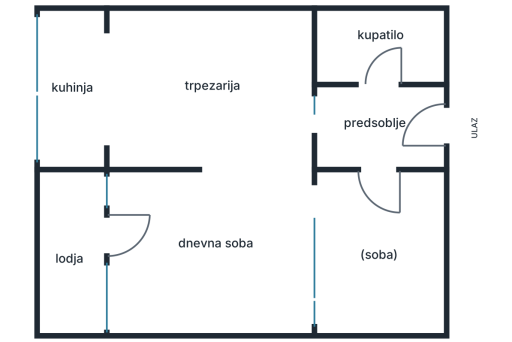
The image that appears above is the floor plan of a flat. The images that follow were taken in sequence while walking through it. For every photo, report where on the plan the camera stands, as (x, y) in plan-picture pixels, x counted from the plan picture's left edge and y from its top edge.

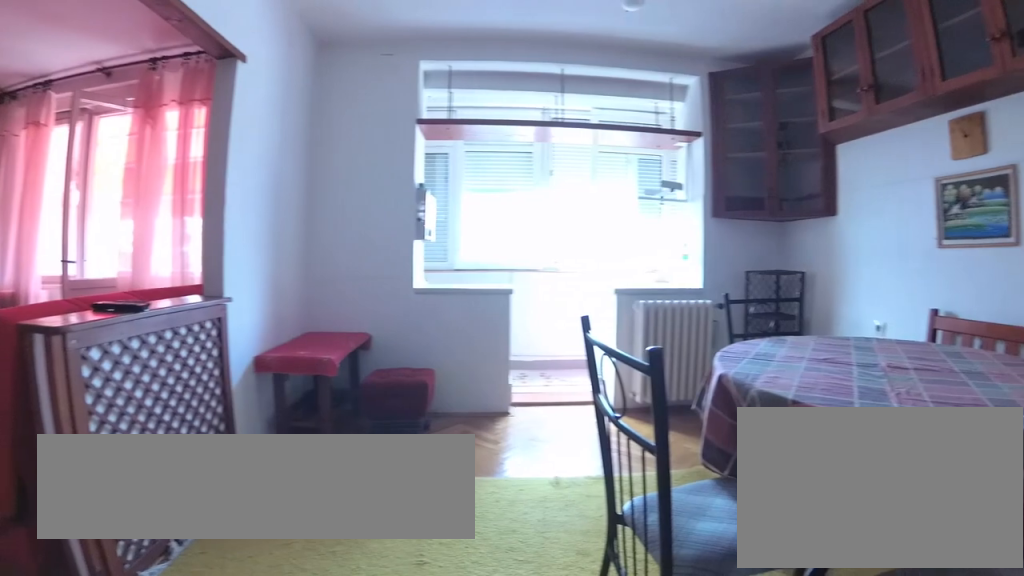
(319, 117)
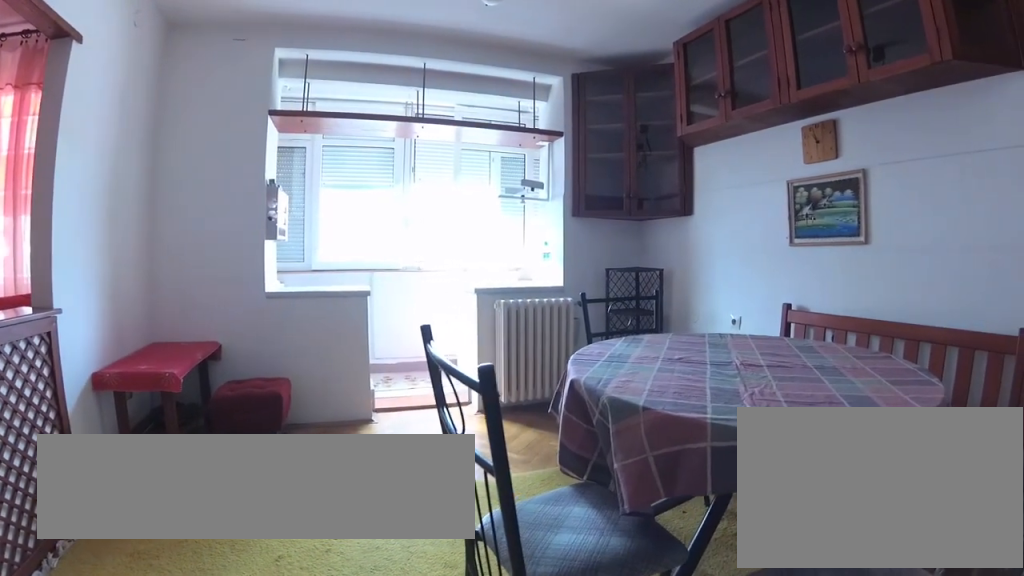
(315, 127)
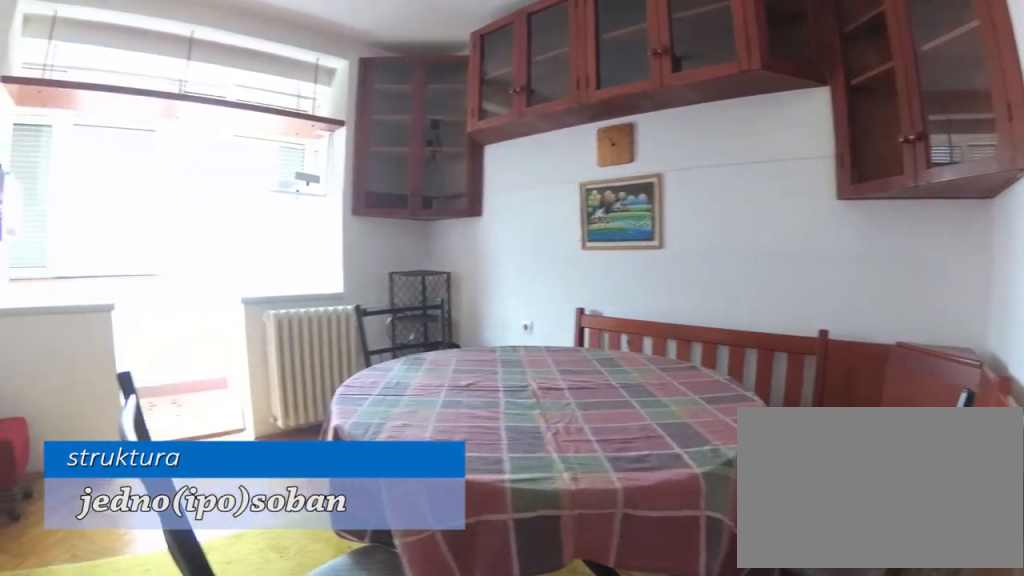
(313, 128)
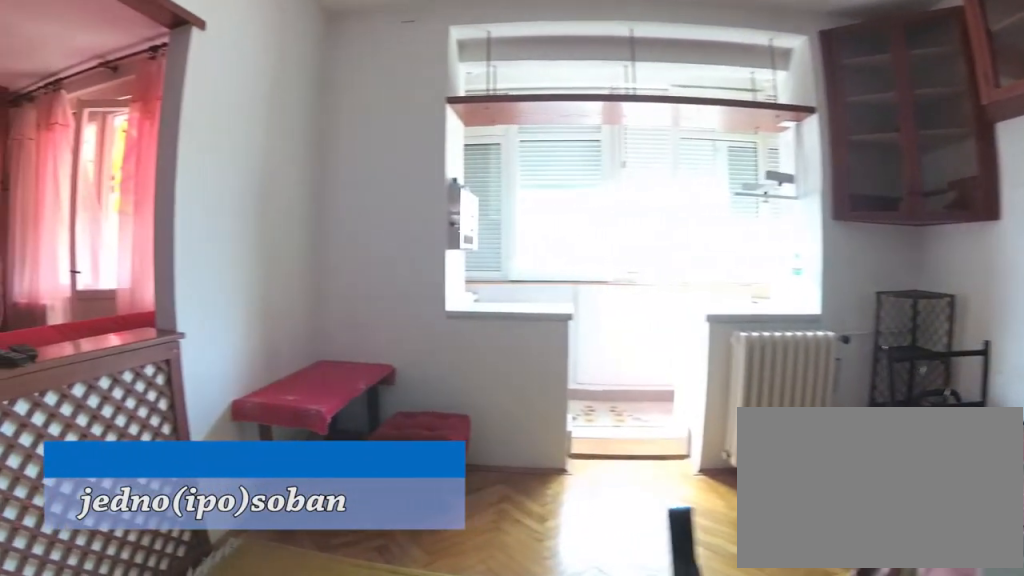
(304, 118)
